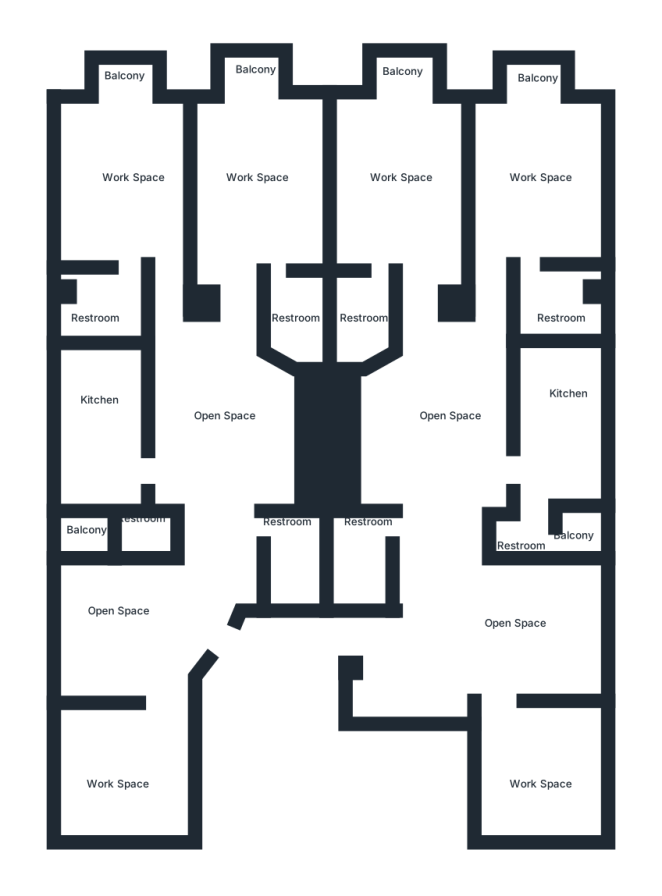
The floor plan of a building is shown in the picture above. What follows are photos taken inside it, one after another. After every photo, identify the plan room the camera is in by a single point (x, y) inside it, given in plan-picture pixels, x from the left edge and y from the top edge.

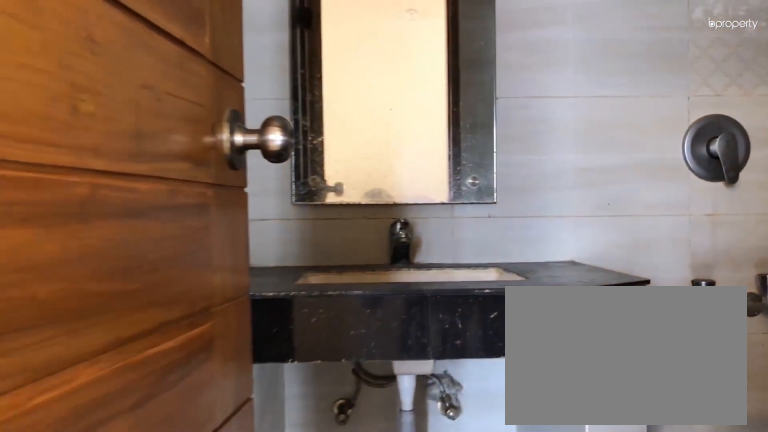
(296, 559)
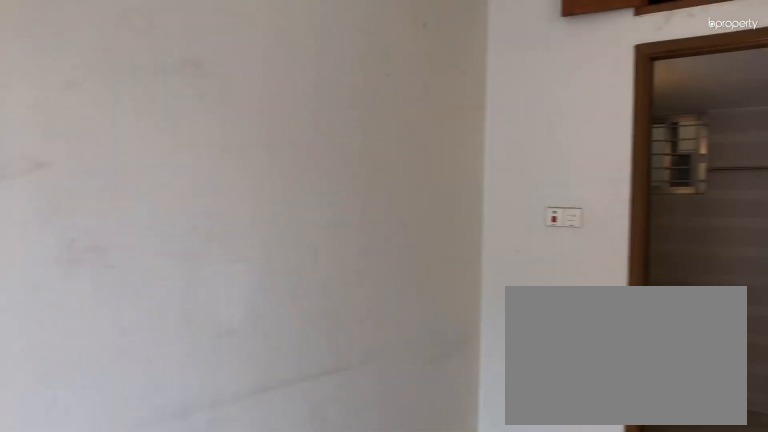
(261, 177)
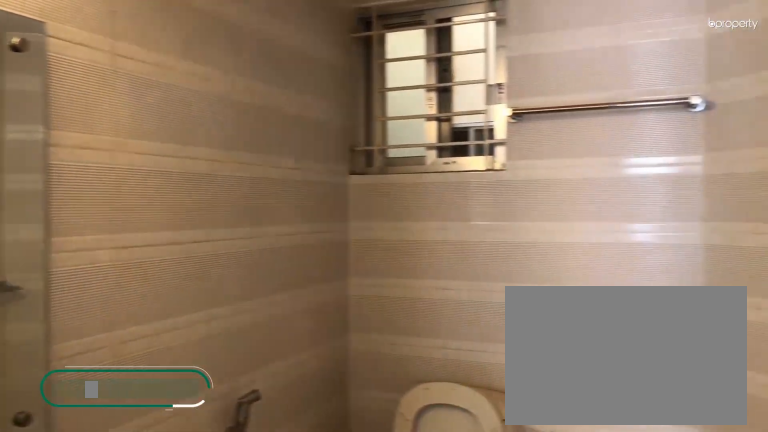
(295, 314)
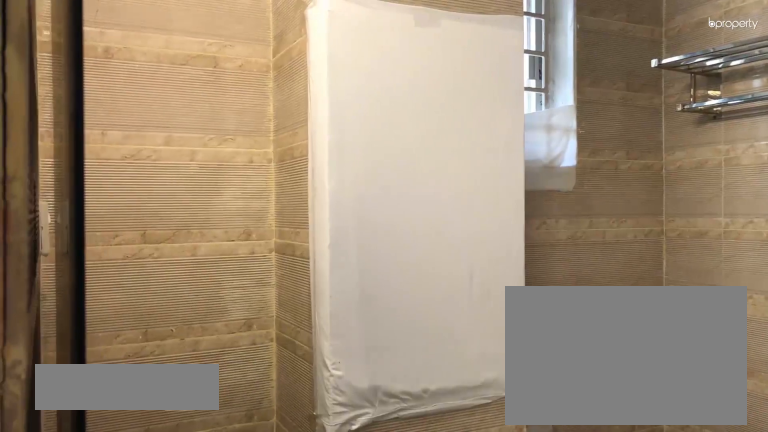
(551, 297)
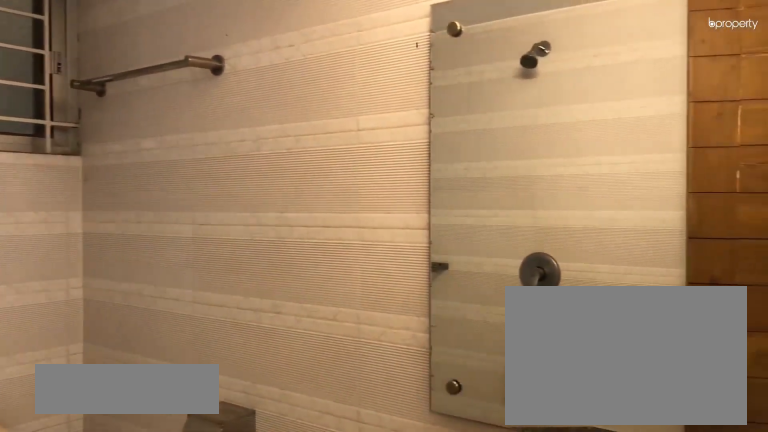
(364, 313)
